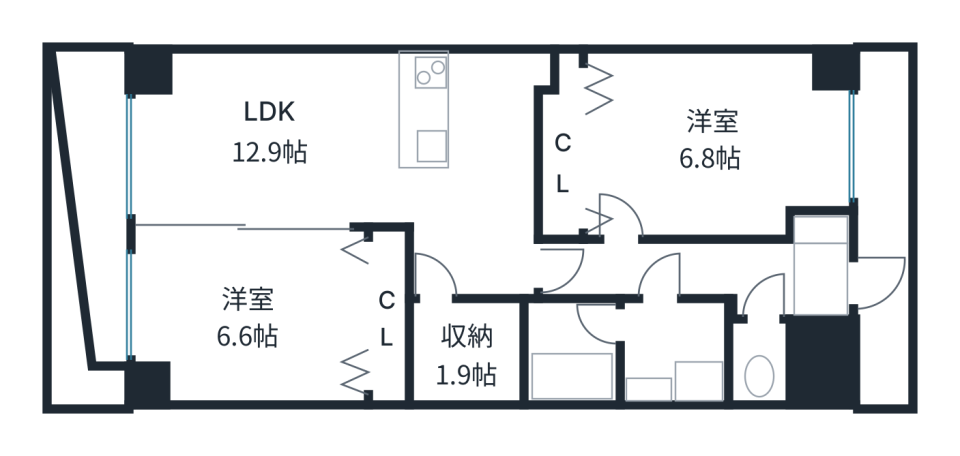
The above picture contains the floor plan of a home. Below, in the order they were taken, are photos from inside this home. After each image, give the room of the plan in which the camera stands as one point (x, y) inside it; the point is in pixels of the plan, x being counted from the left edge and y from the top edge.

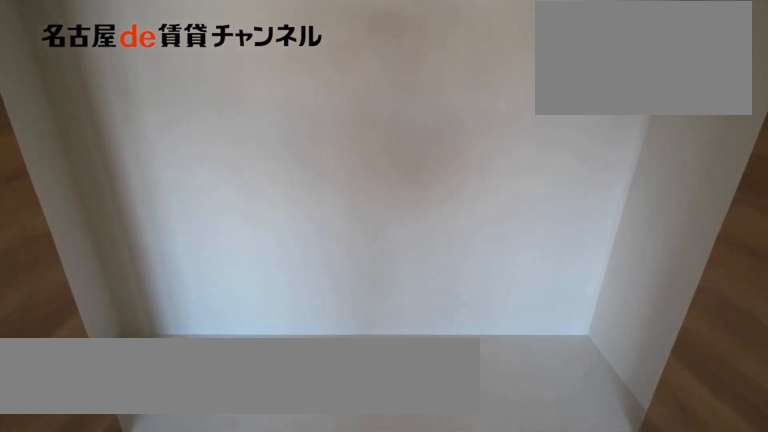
(387, 315)
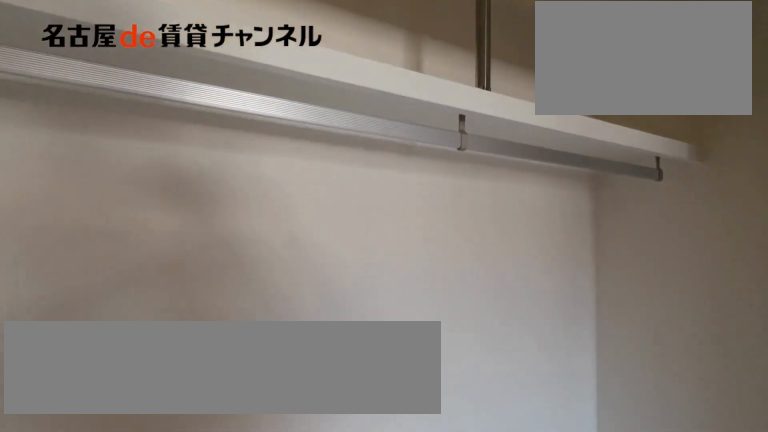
(387, 315)
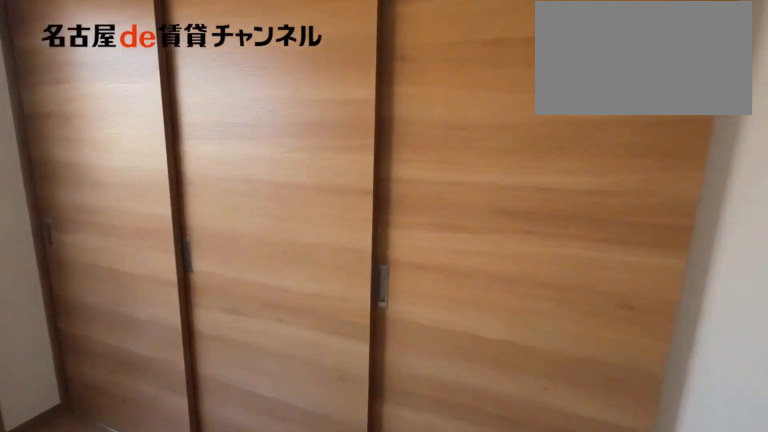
(253, 314)
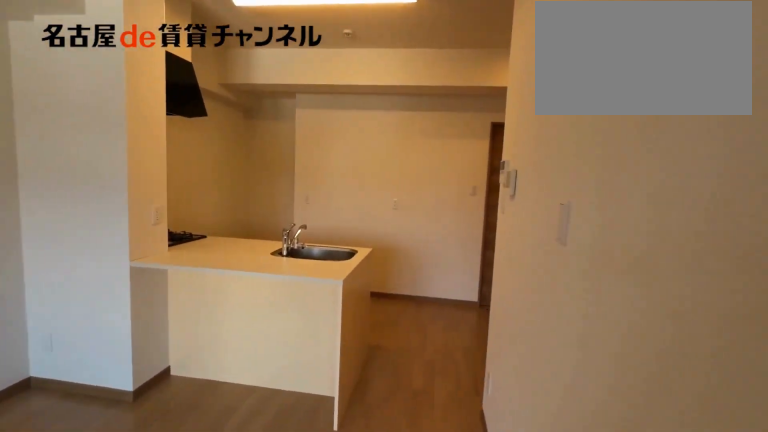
(354, 152)
